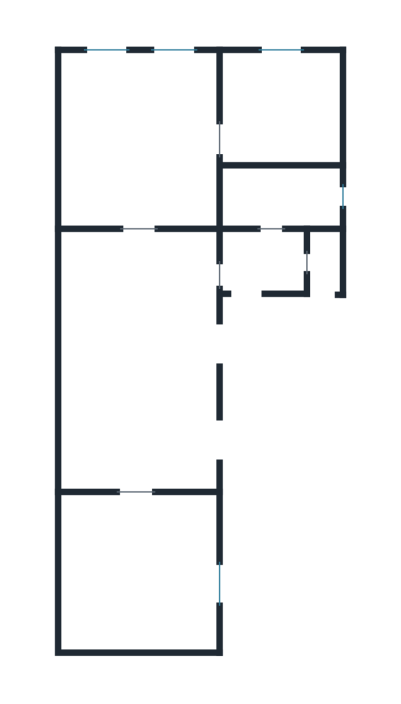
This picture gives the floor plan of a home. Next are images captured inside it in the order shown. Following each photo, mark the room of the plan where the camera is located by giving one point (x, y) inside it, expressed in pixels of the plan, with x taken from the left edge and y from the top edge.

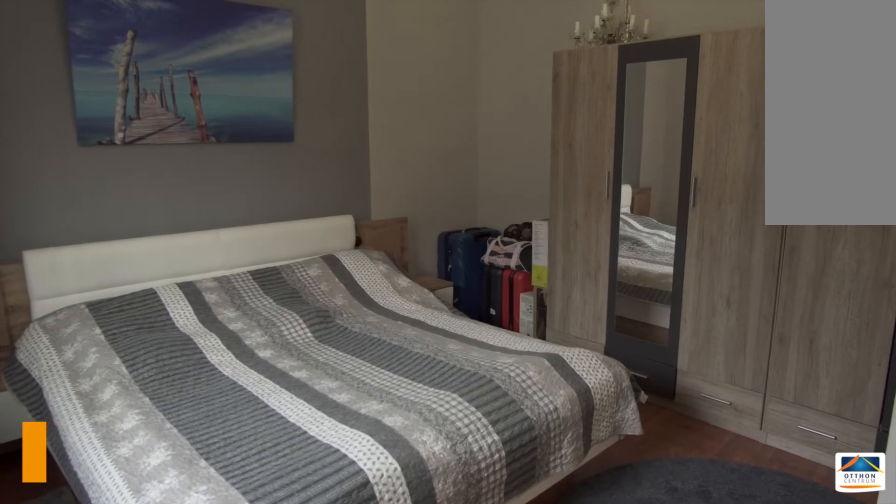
(130, 576)
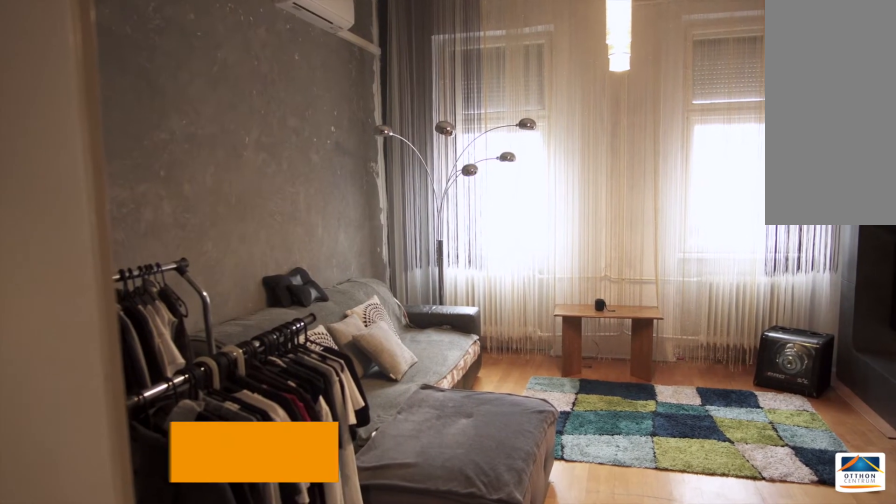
(130, 129)
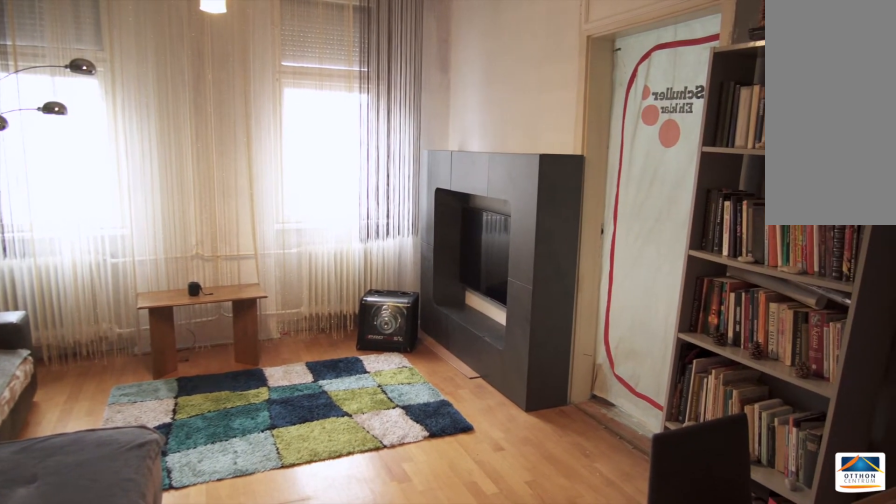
(130, 128)
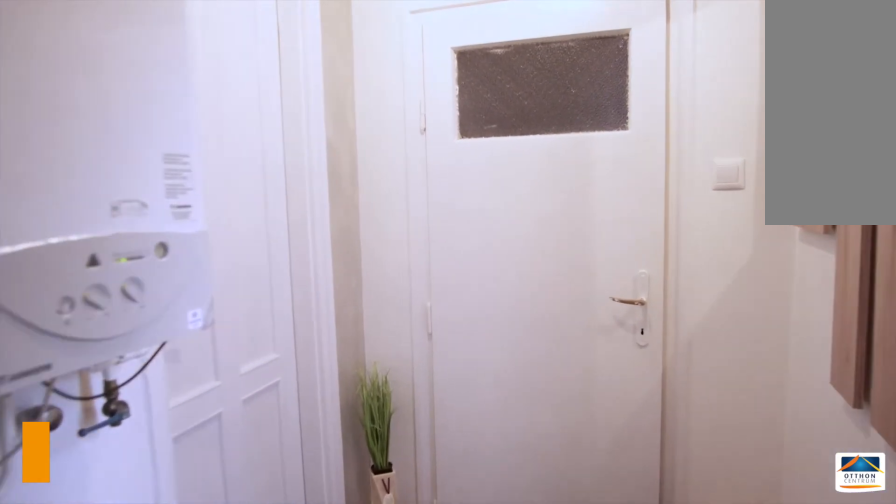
(257, 262)
